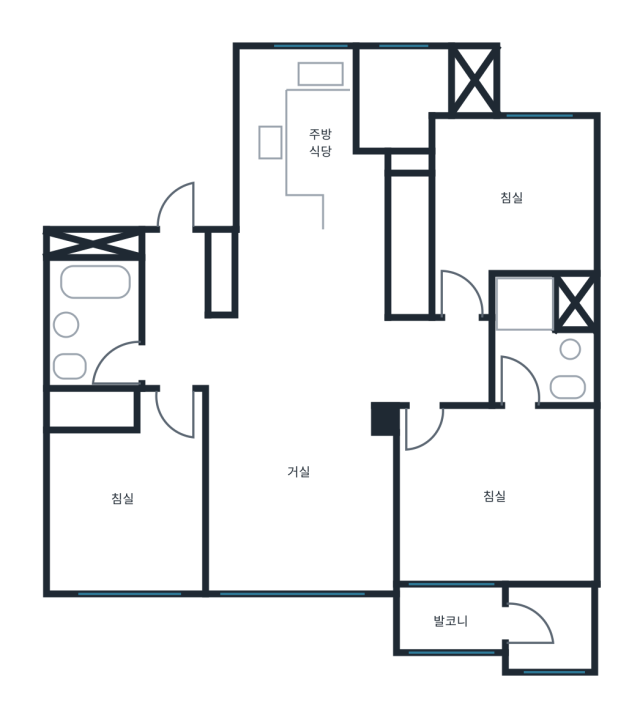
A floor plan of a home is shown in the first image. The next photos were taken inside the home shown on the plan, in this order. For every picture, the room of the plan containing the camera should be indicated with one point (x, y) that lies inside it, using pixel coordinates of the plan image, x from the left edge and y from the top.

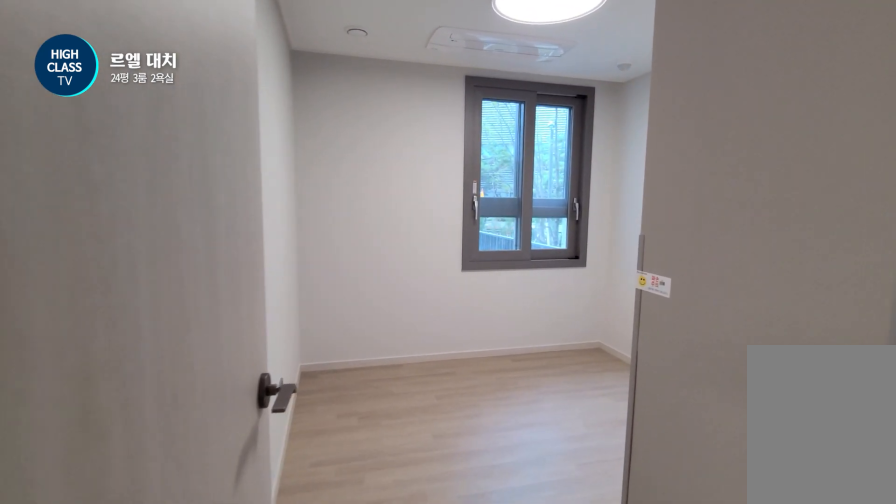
(443, 364)
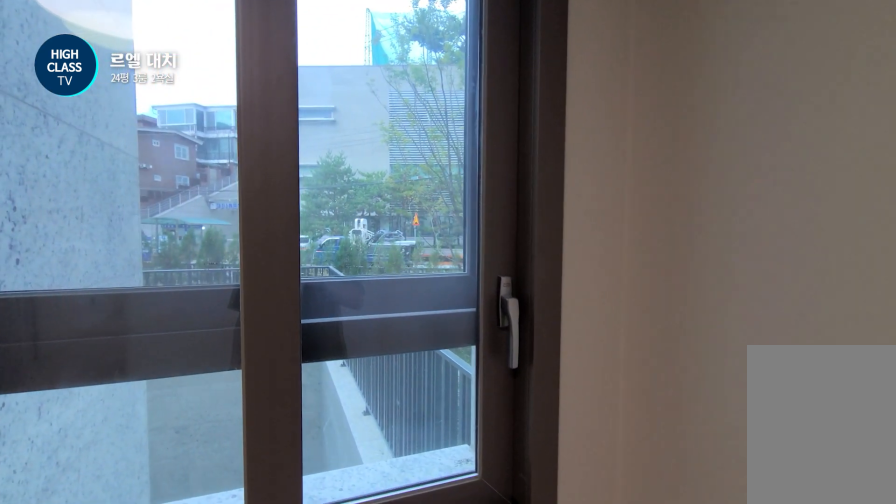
(506, 204)
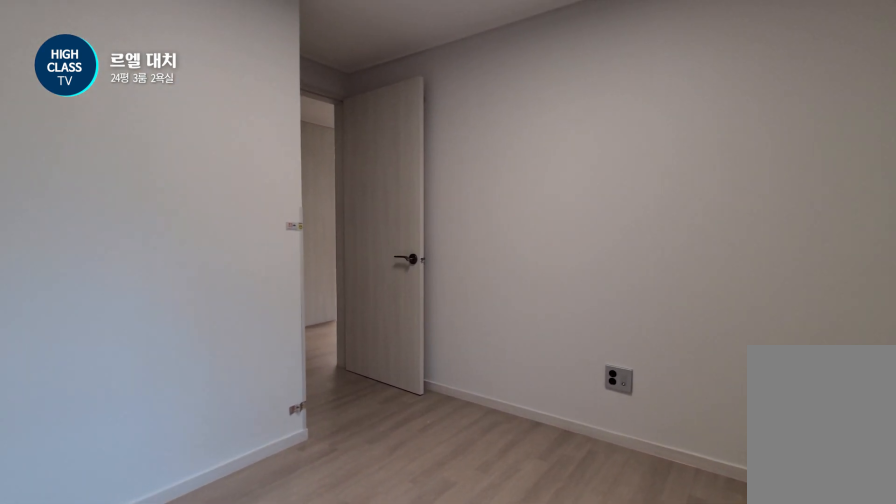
(506, 204)
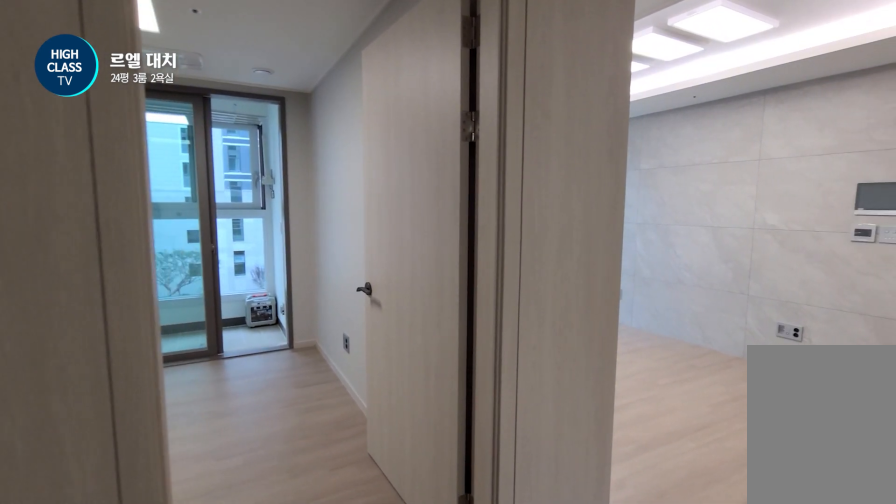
(443, 362)
